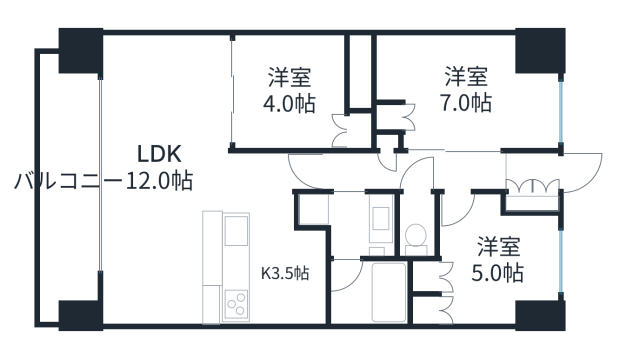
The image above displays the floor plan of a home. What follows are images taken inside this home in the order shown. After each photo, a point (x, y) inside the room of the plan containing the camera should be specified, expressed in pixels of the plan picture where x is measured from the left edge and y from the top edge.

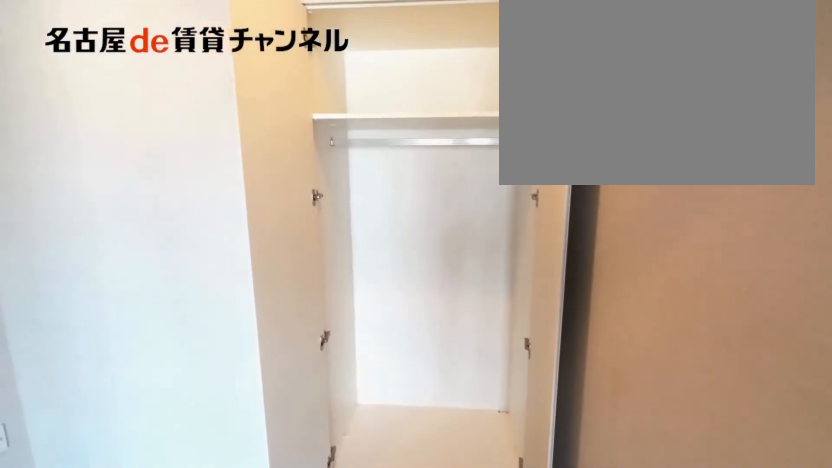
(361, 132)
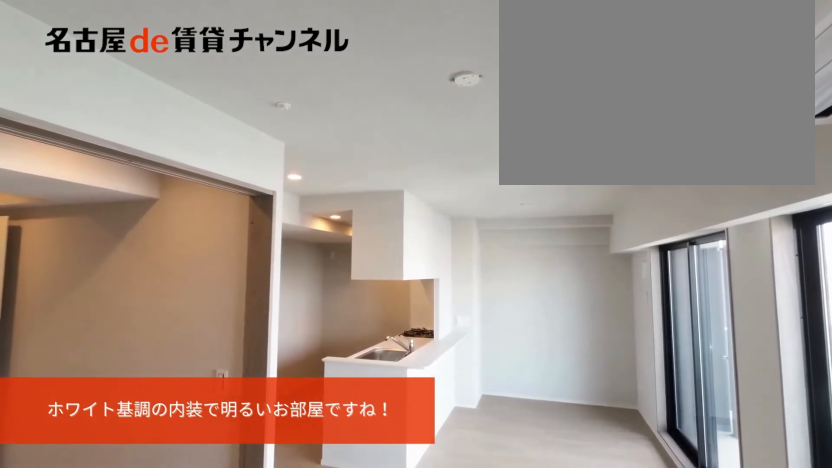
(160, 171)
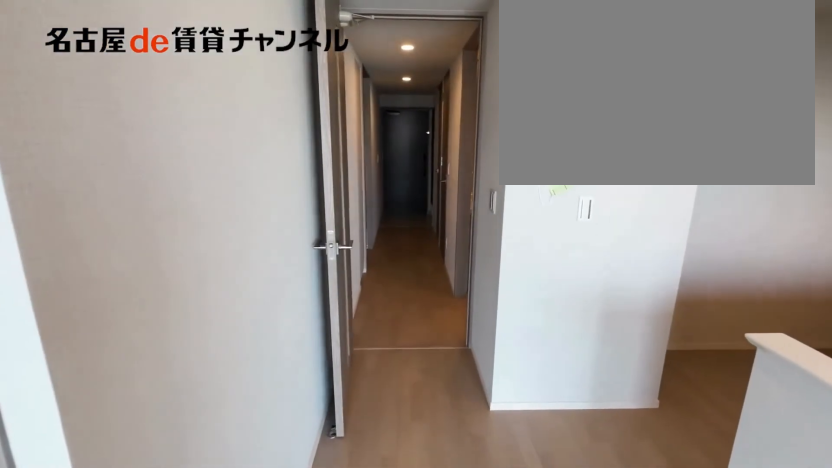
(160, 171)
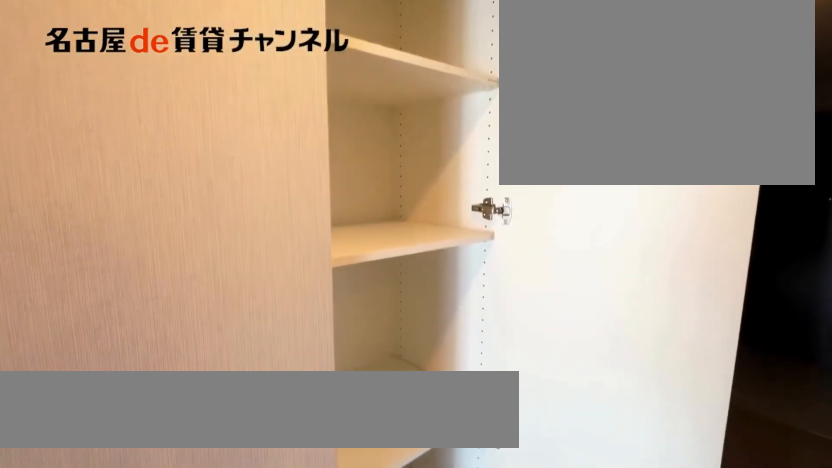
(386, 142)
